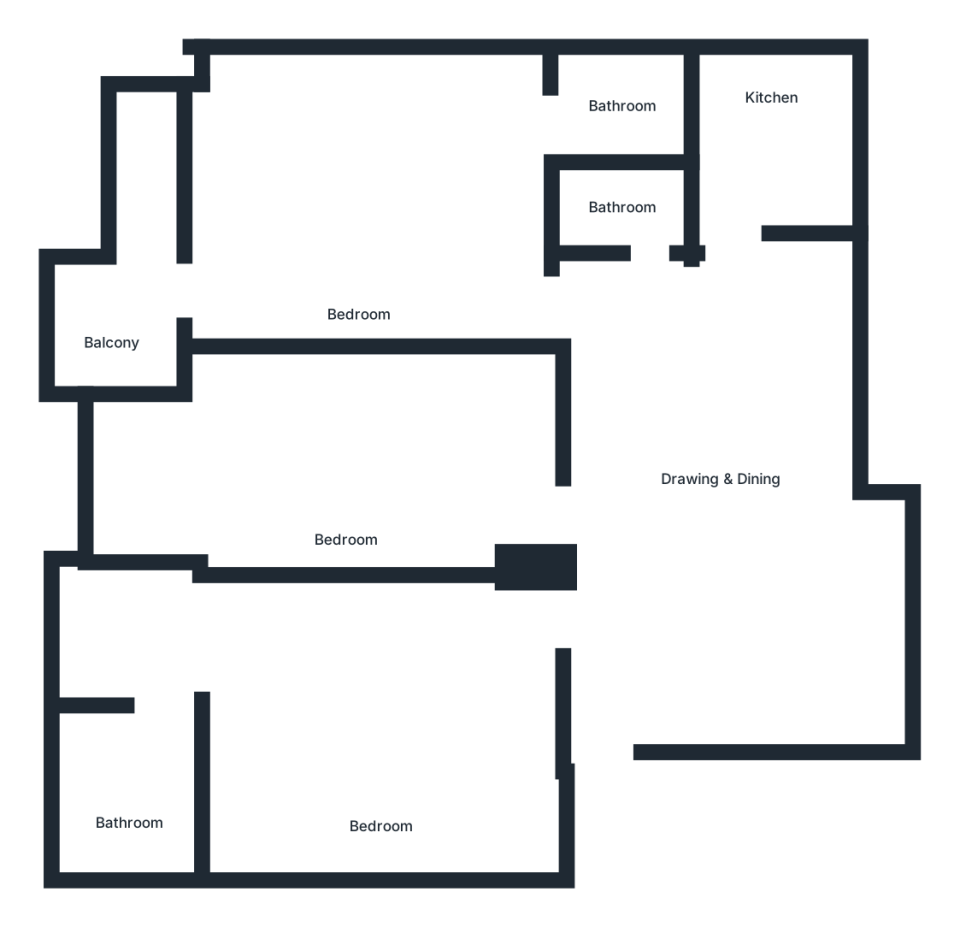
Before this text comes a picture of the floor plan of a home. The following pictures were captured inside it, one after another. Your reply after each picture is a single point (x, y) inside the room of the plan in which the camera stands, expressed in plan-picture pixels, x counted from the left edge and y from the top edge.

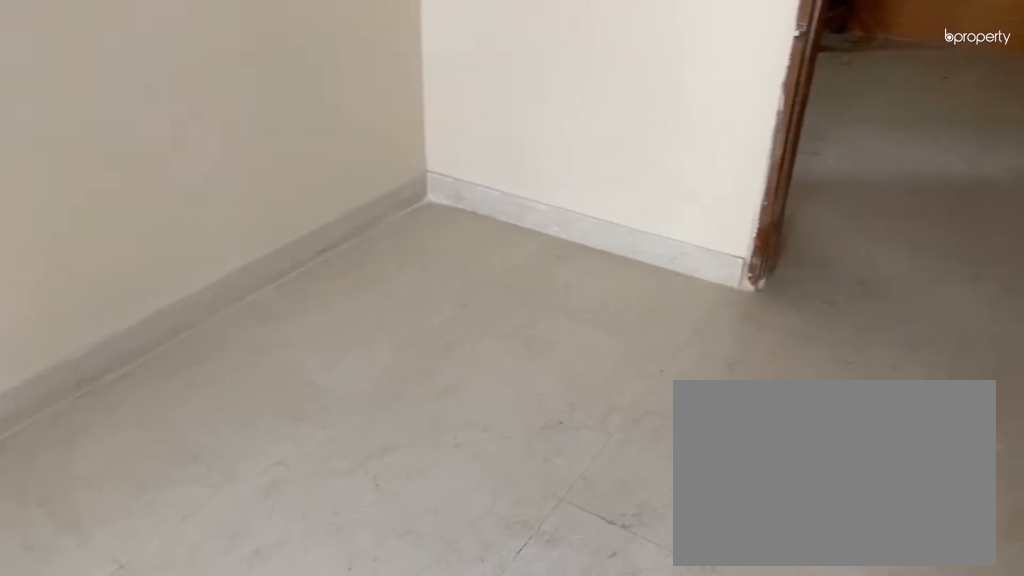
(362, 458)
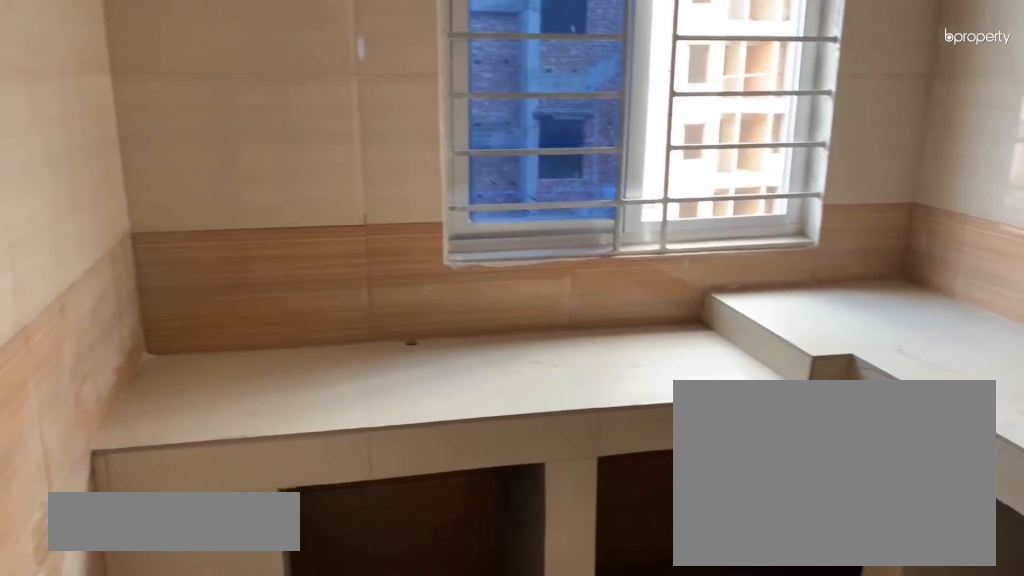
(771, 110)
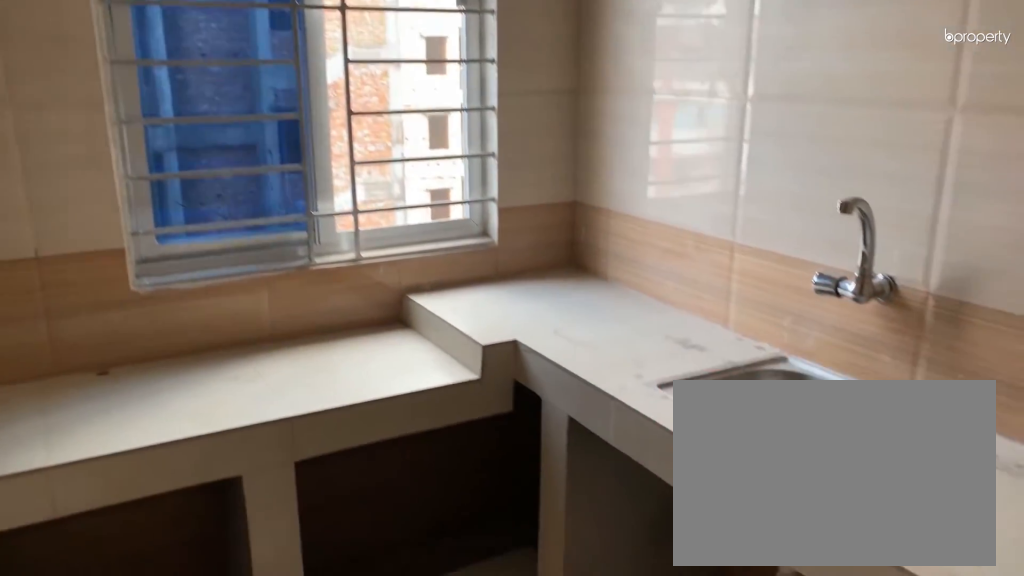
(771, 110)
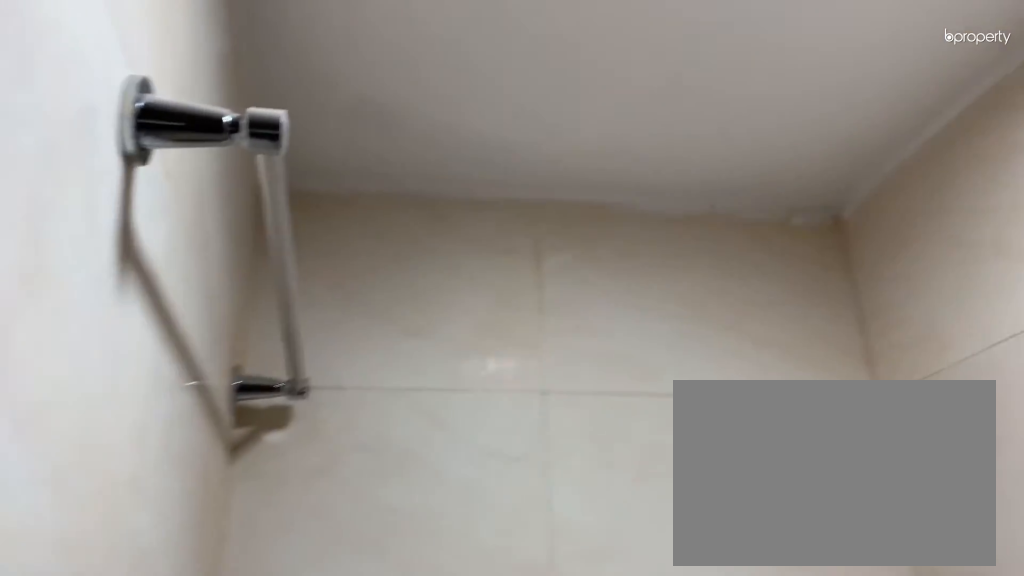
(621, 206)
